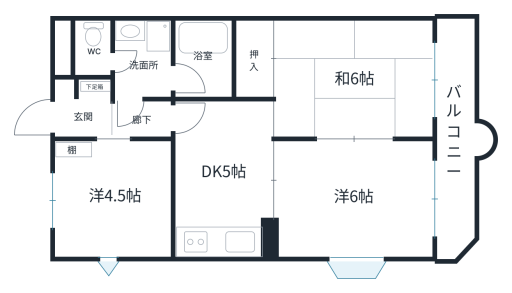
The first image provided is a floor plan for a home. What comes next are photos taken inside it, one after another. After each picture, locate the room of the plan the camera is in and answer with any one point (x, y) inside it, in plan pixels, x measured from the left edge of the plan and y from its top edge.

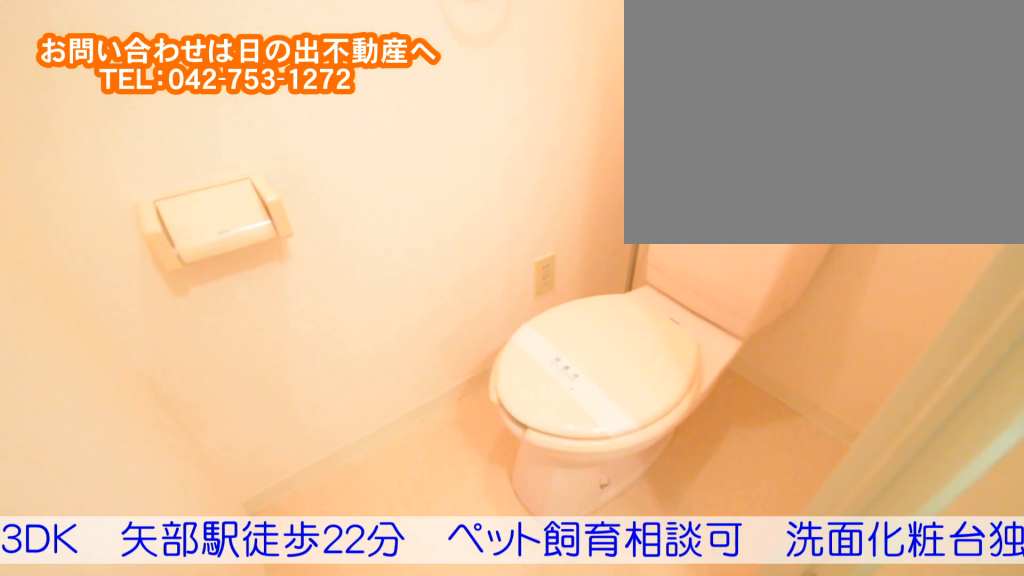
(93, 49)
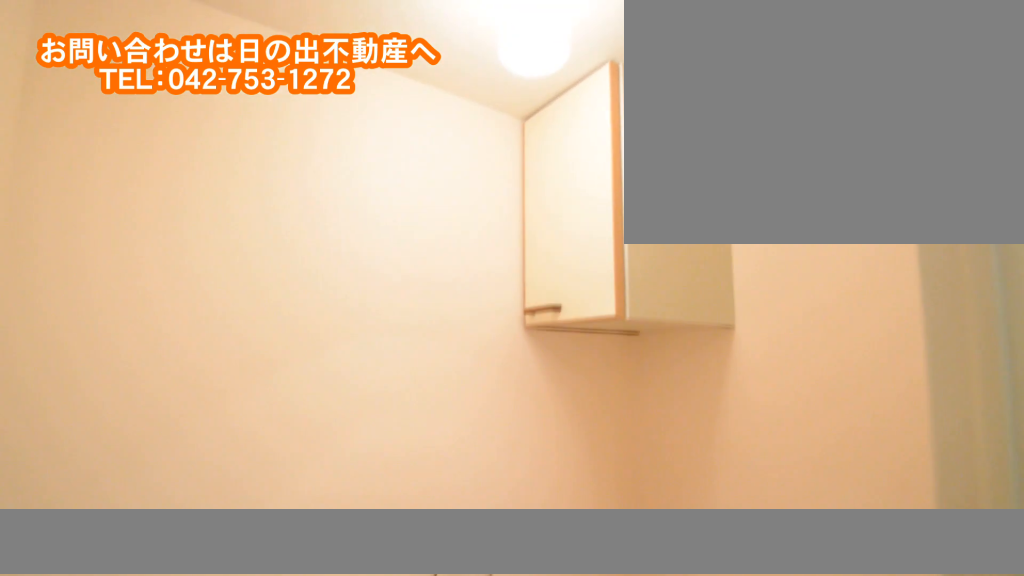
(92, 49)
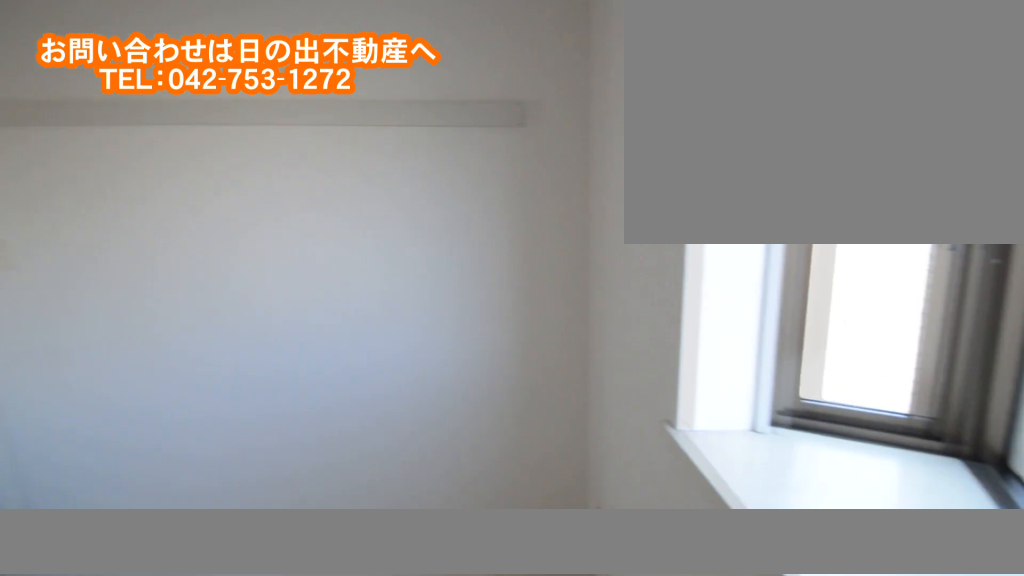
(114, 221)
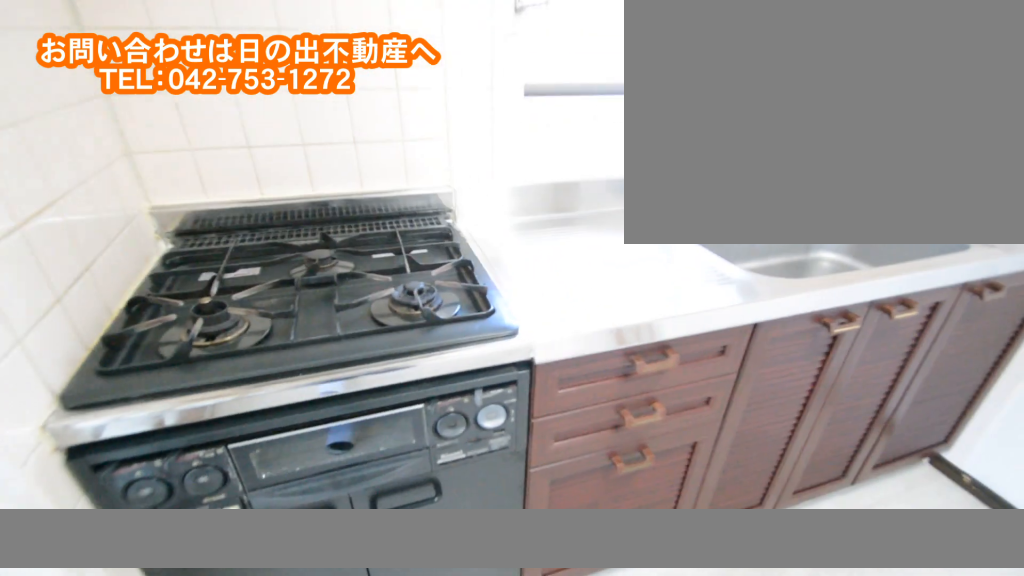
(229, 194)
